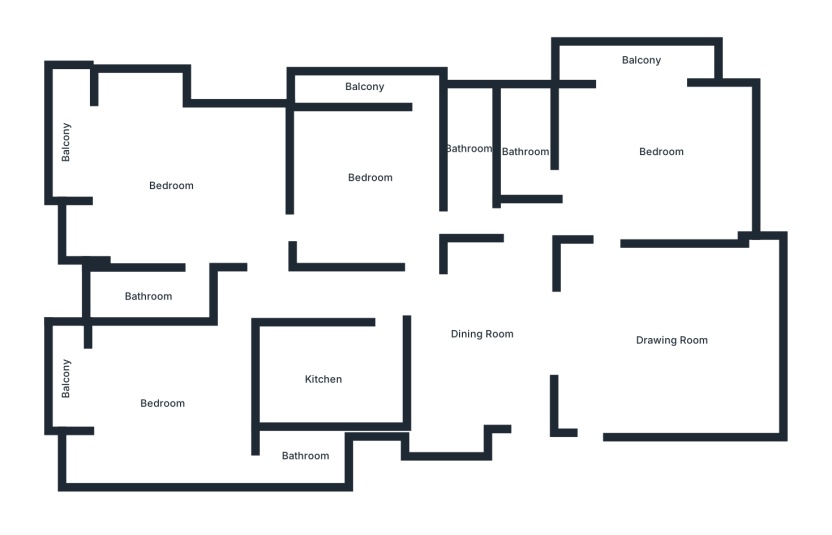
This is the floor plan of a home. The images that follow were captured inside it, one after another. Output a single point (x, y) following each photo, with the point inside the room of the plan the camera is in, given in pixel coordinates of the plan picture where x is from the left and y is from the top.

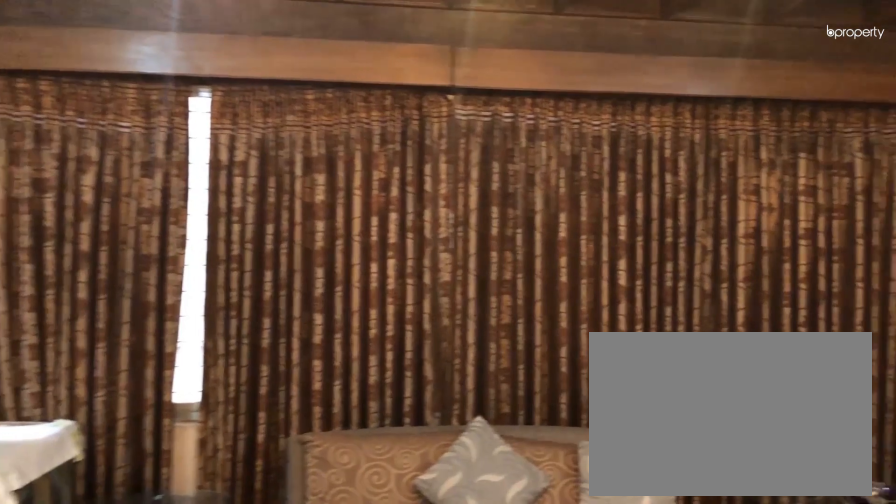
(676, 343)
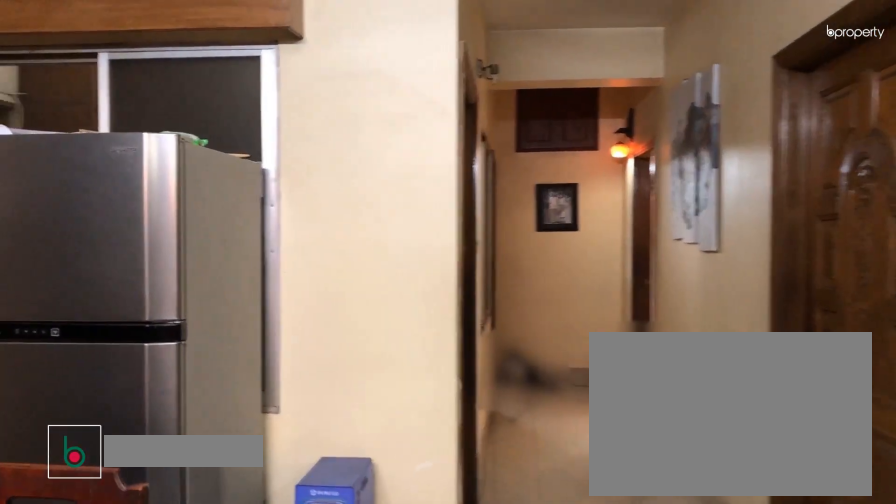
(477, 341)
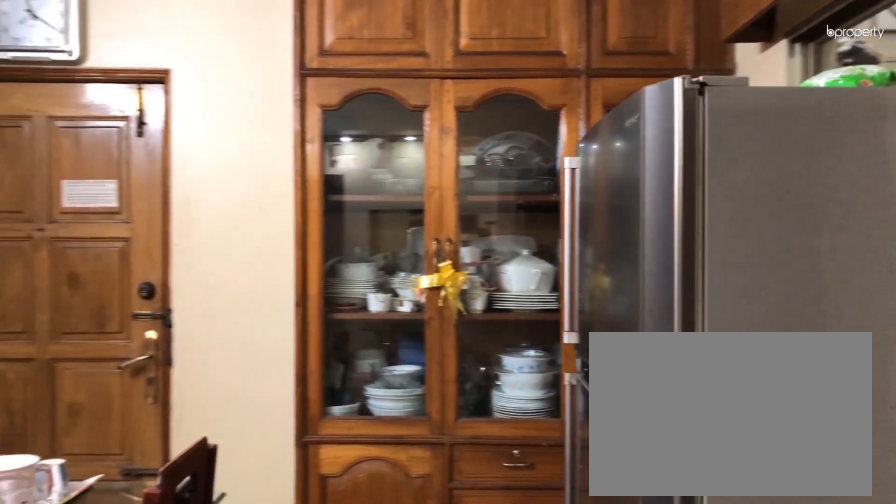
(477, 341)
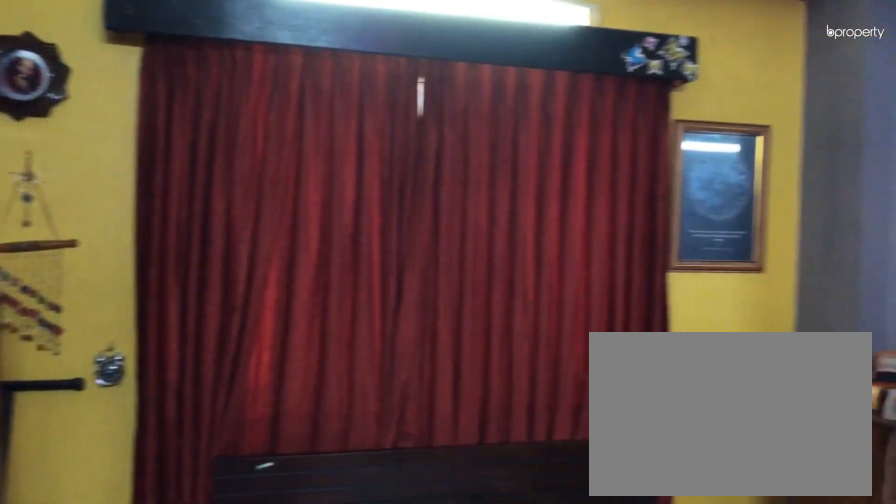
(652, 151)
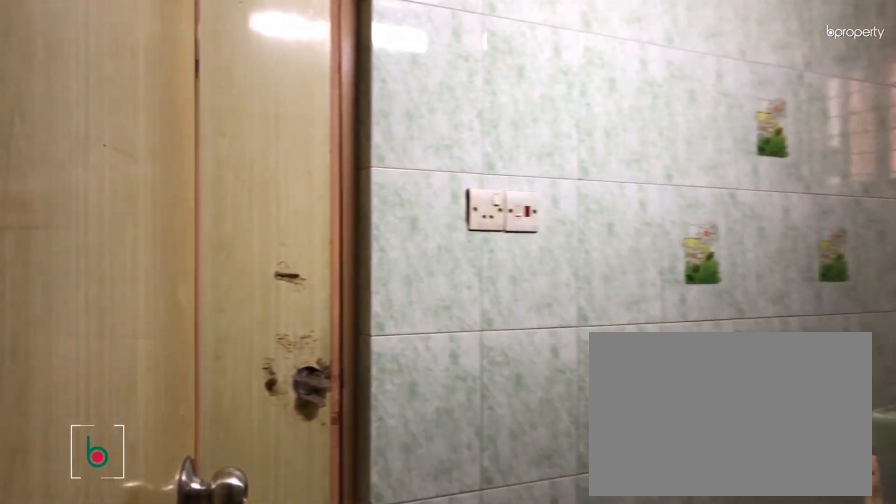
(470, 163)
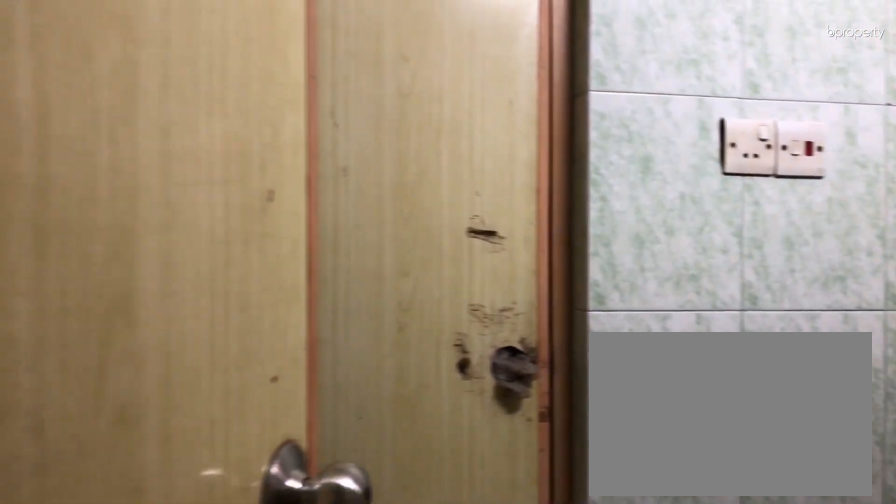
(470, 163)
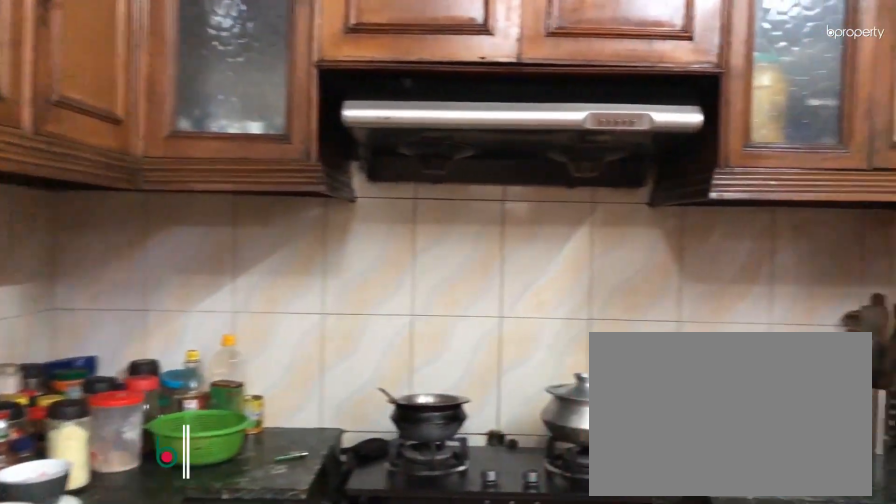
(327, 377)
